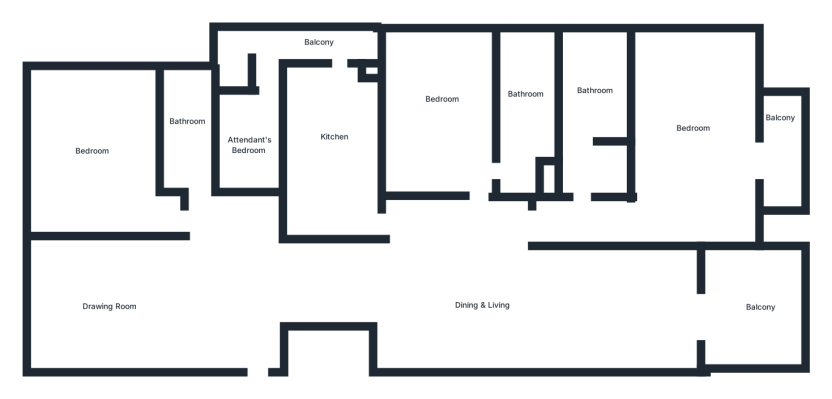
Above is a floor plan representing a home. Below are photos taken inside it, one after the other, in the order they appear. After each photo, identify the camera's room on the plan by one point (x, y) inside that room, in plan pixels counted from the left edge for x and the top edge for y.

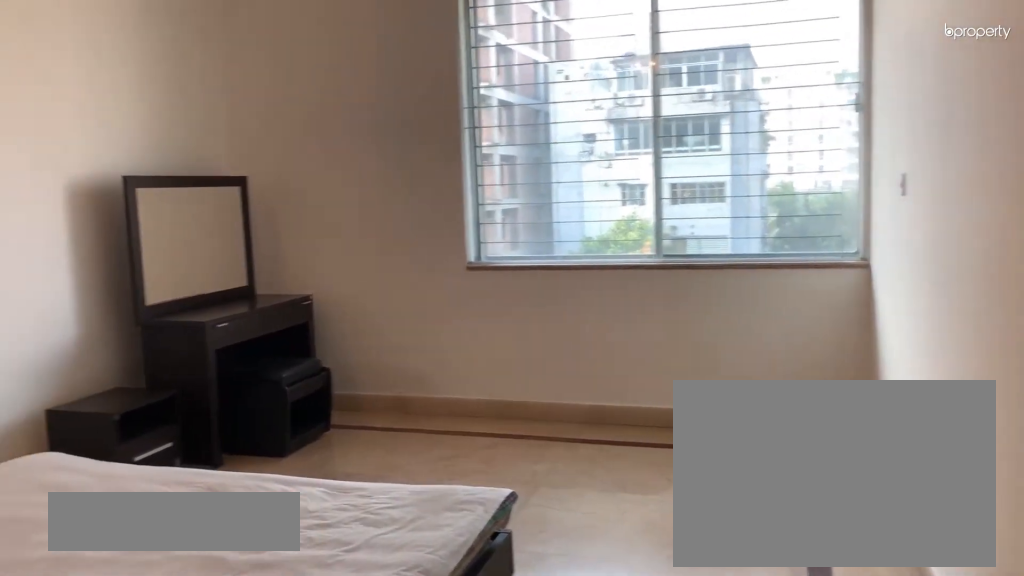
(438, 103)
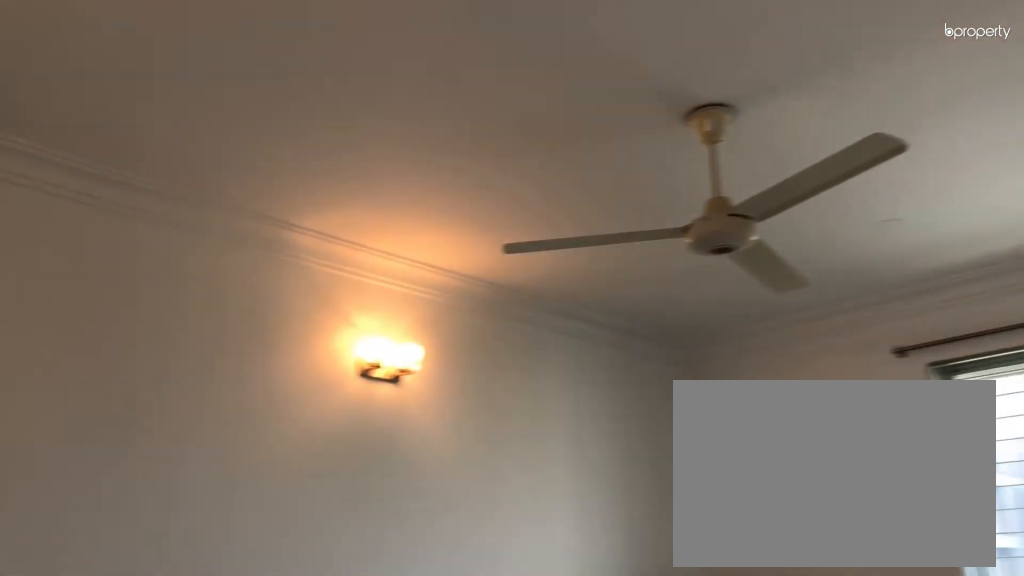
(438, 103)
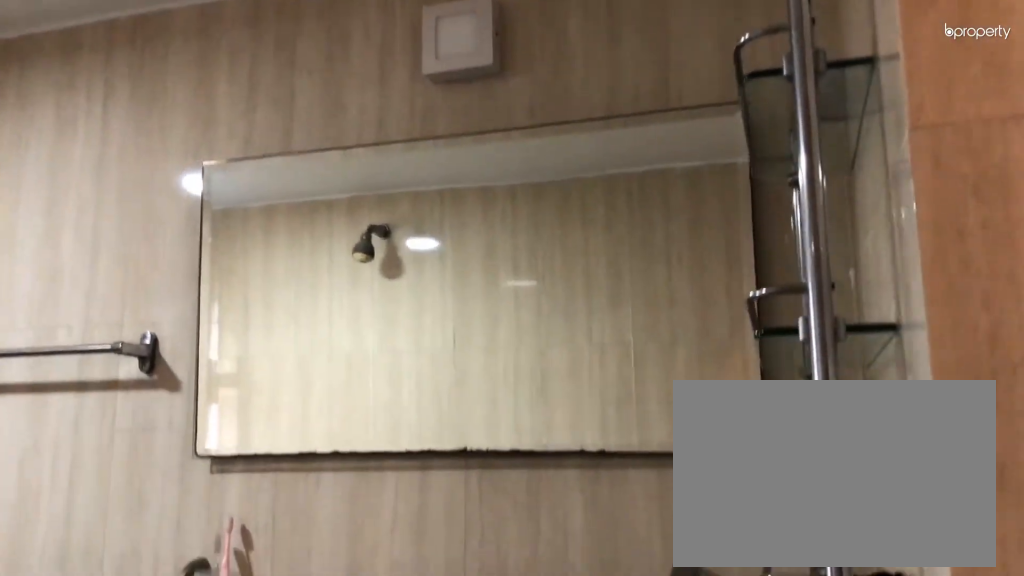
(528, 82)
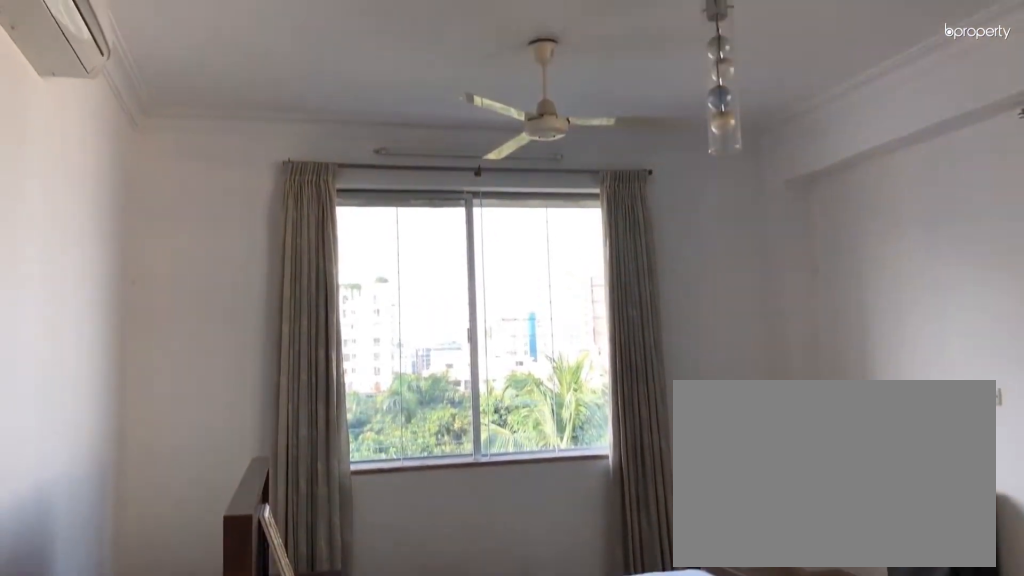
(695, 119)
